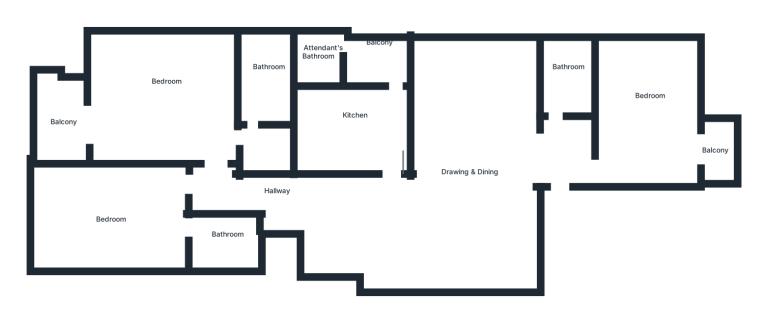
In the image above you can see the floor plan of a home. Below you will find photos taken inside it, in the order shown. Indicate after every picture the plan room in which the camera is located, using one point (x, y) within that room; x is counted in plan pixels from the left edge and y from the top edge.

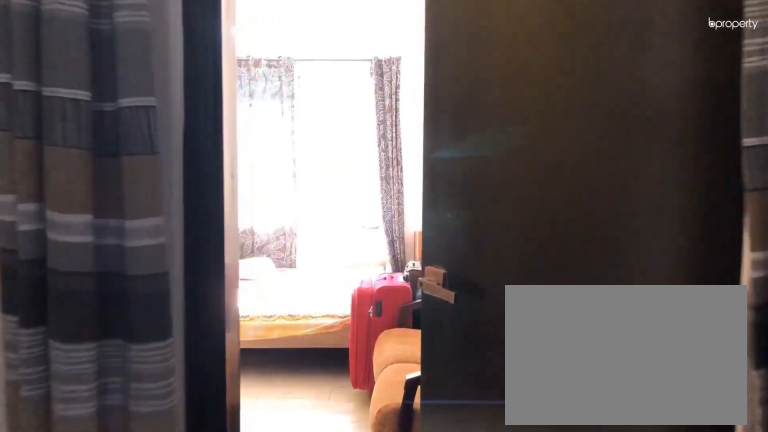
(113, 210)
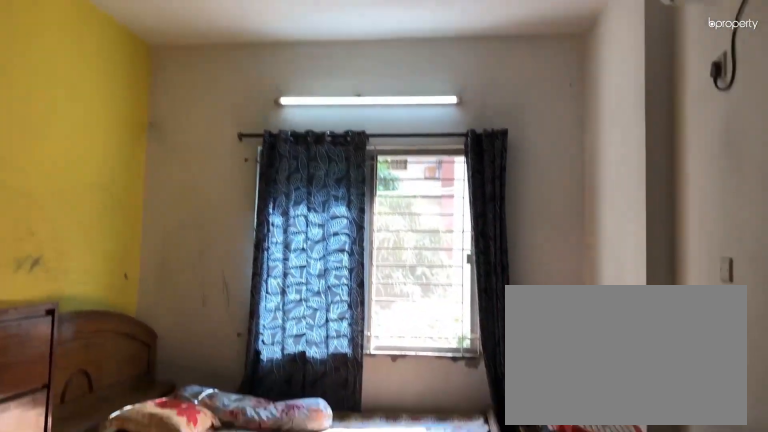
(119, 231)
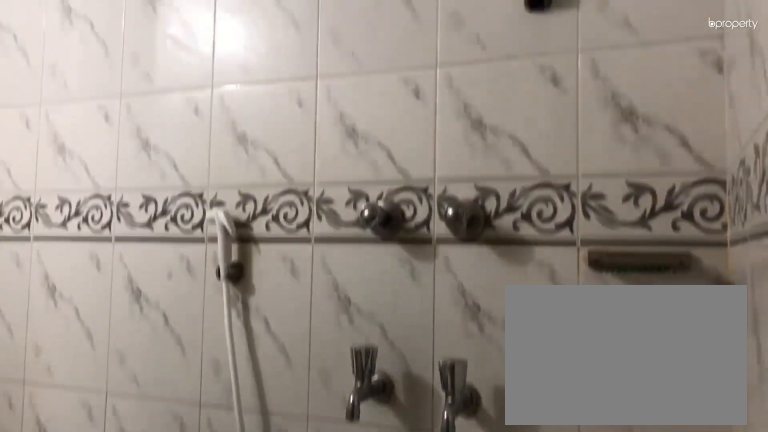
(216, 238)
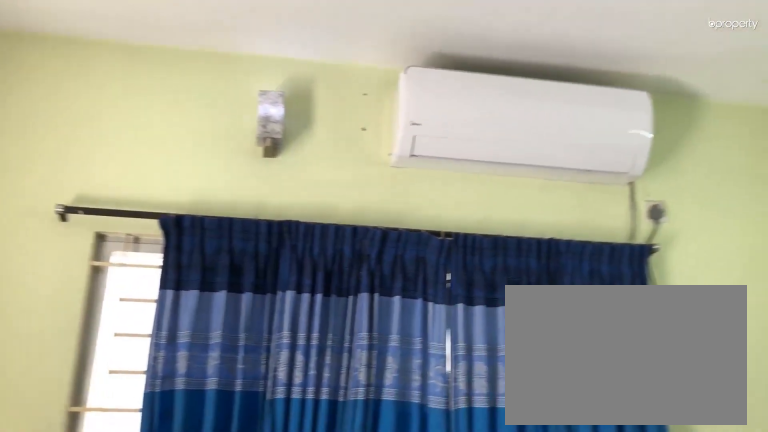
(152, 85)
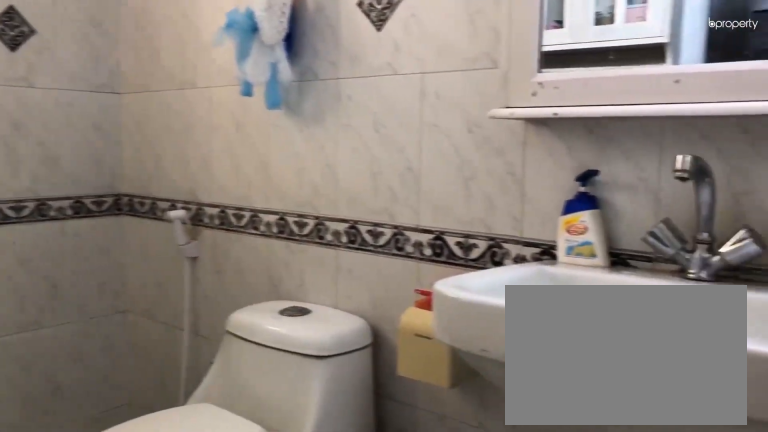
(266, 76)
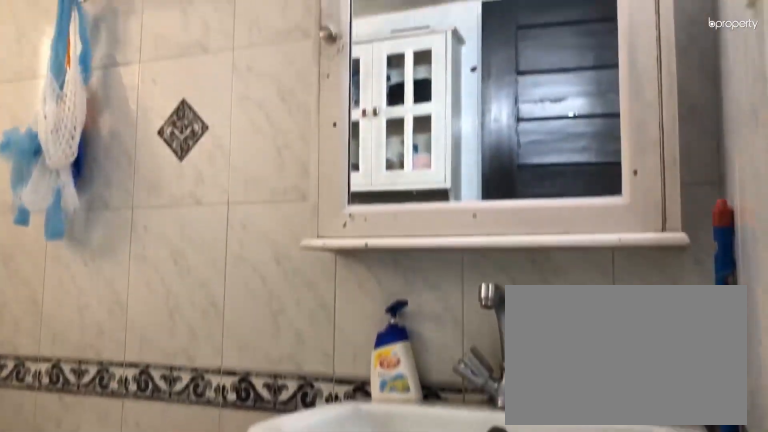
(266, 76)
